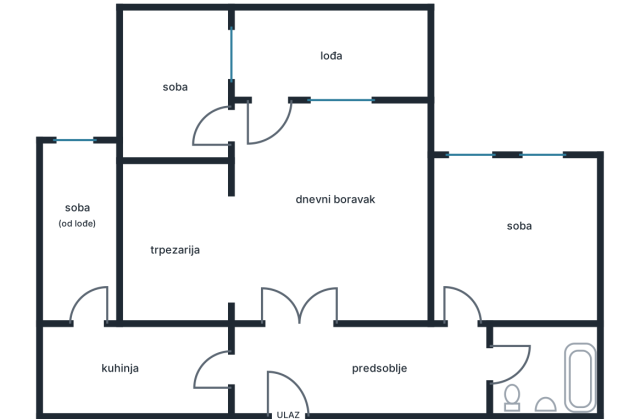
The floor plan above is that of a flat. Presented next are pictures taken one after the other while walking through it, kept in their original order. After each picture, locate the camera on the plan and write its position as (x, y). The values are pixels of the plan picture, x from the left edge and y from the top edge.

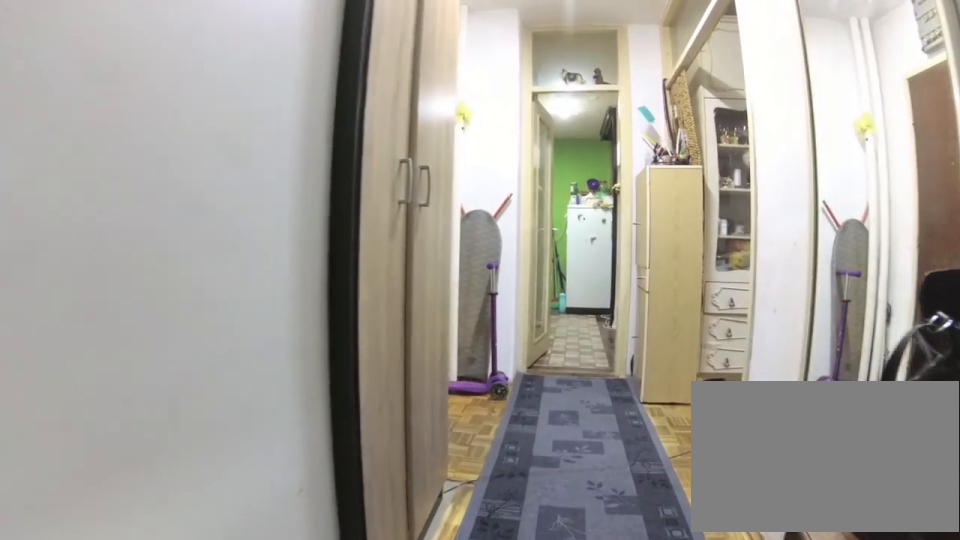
(436, 367)
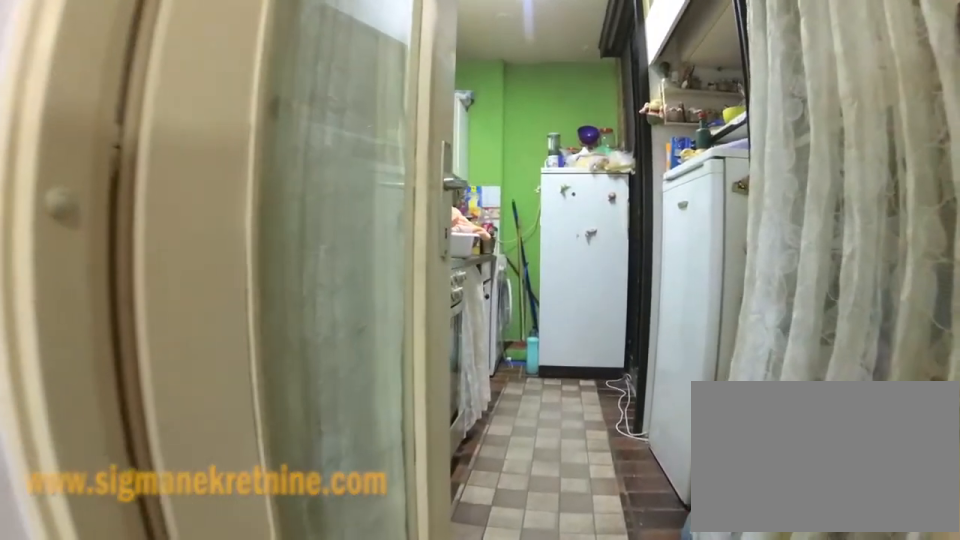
(275, 367)
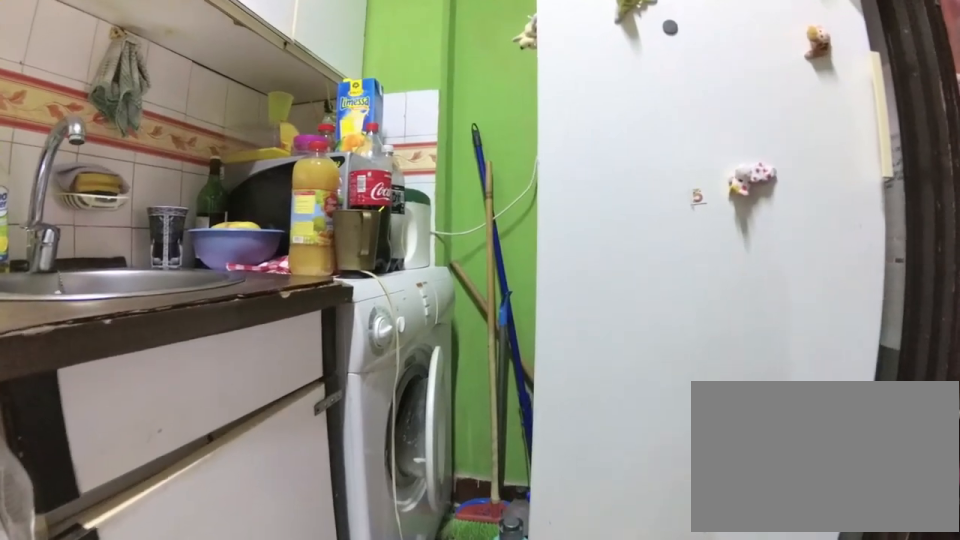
(124, 368)
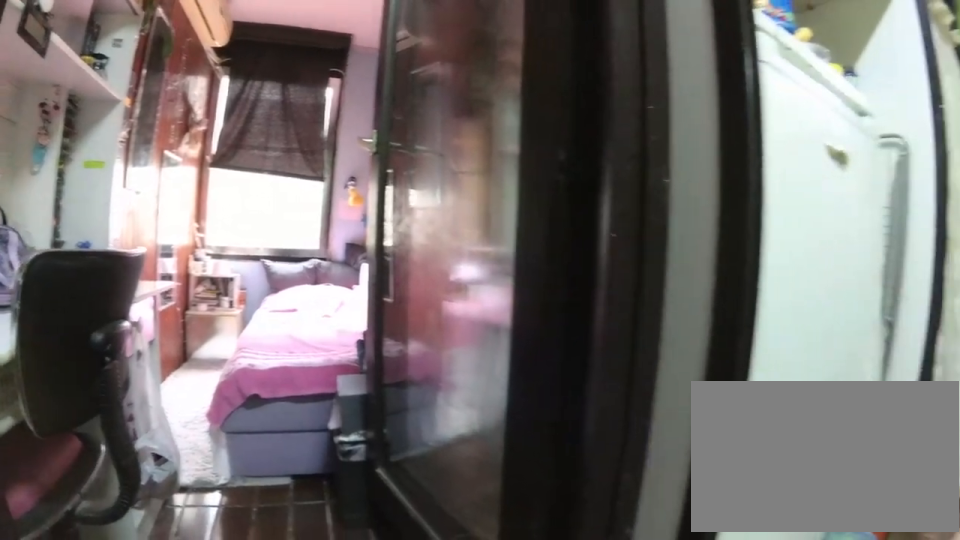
(72, 363)
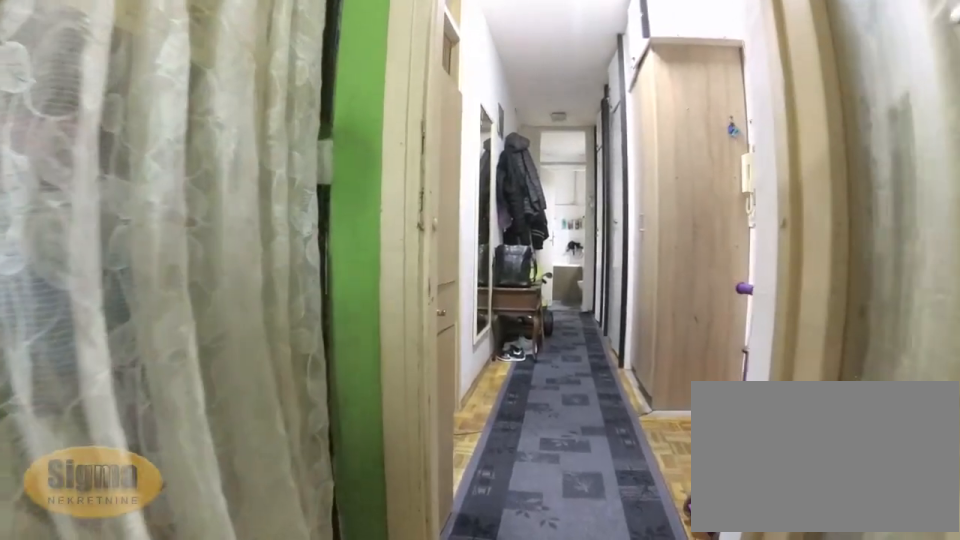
(145, 362)
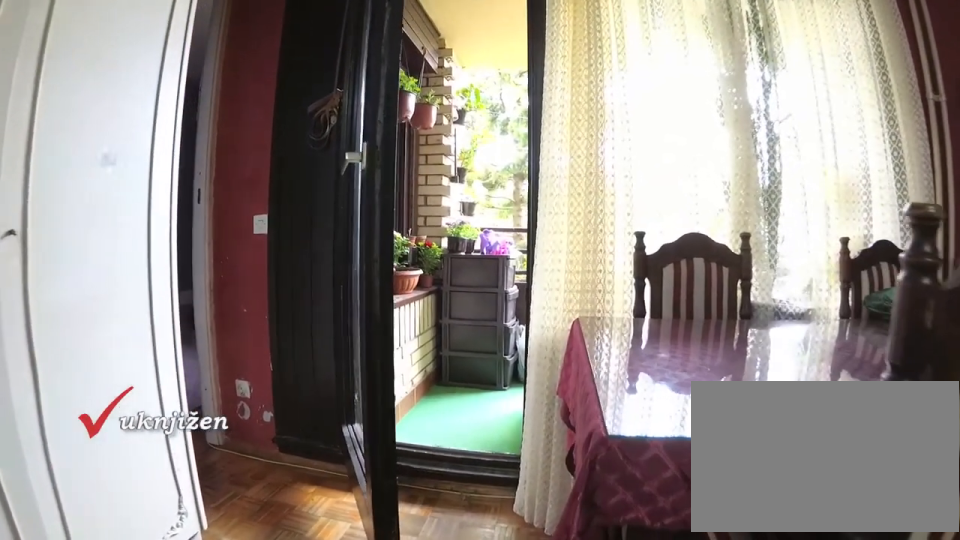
(282, 213)
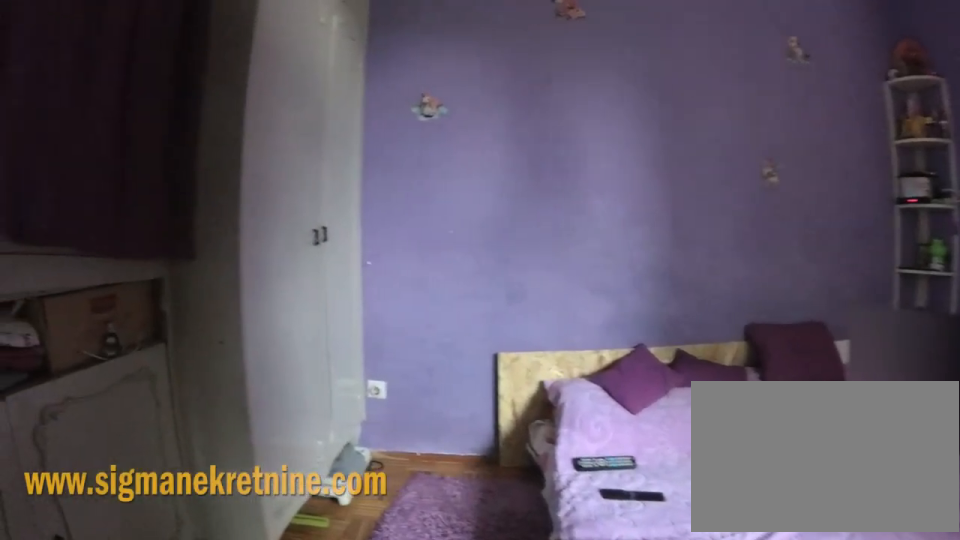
(248, 145)
